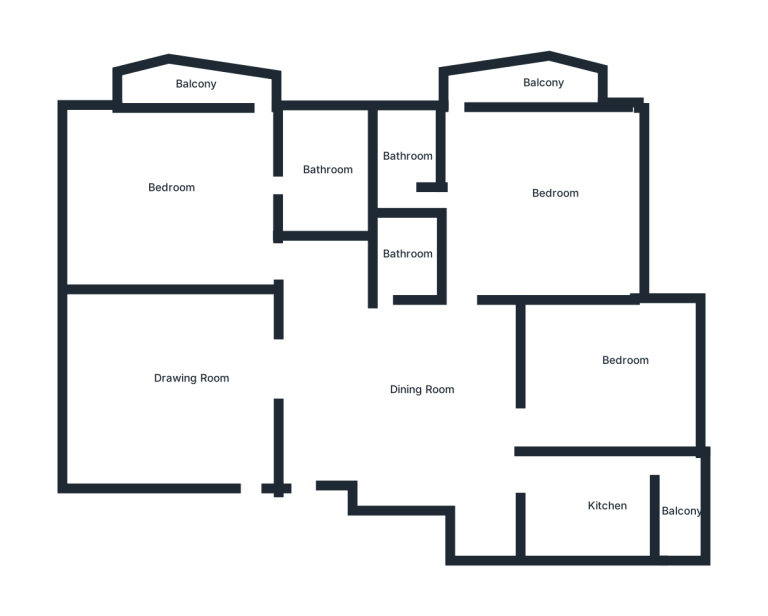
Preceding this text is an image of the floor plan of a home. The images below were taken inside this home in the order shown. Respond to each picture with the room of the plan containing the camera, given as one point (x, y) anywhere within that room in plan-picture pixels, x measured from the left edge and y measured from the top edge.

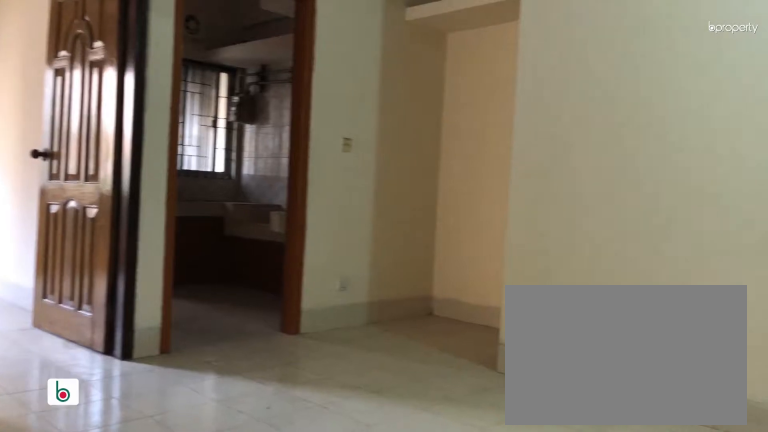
(415, 380)
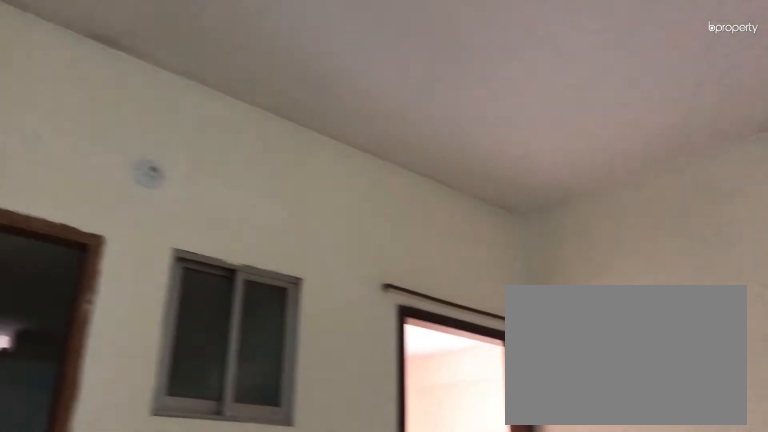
(415, 381)
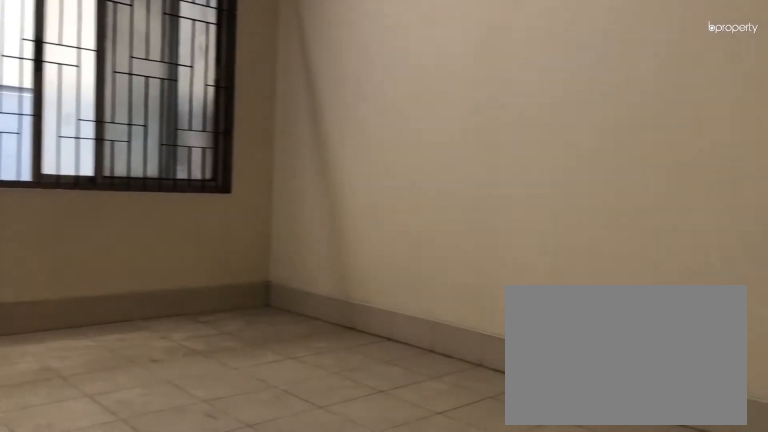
(155, 386)
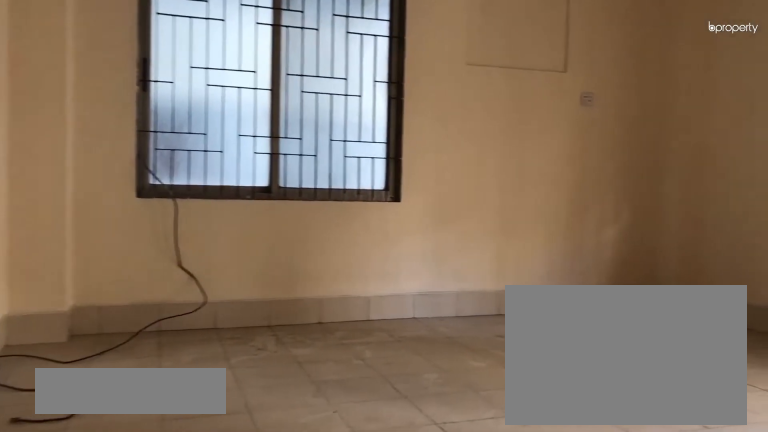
(185, 209)
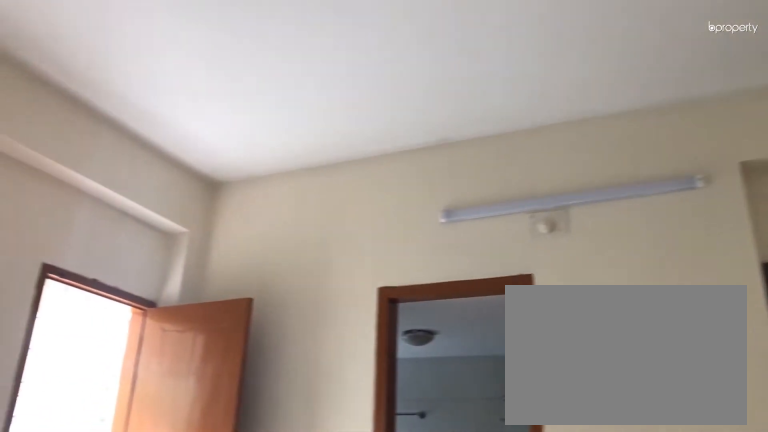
(170, 182)
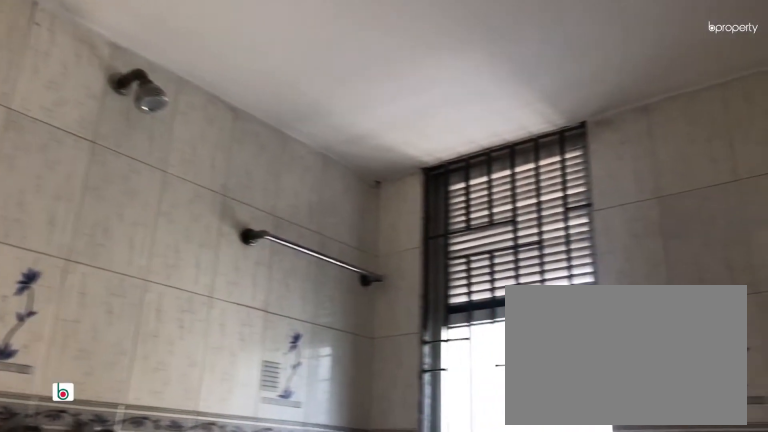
(398, 165)
